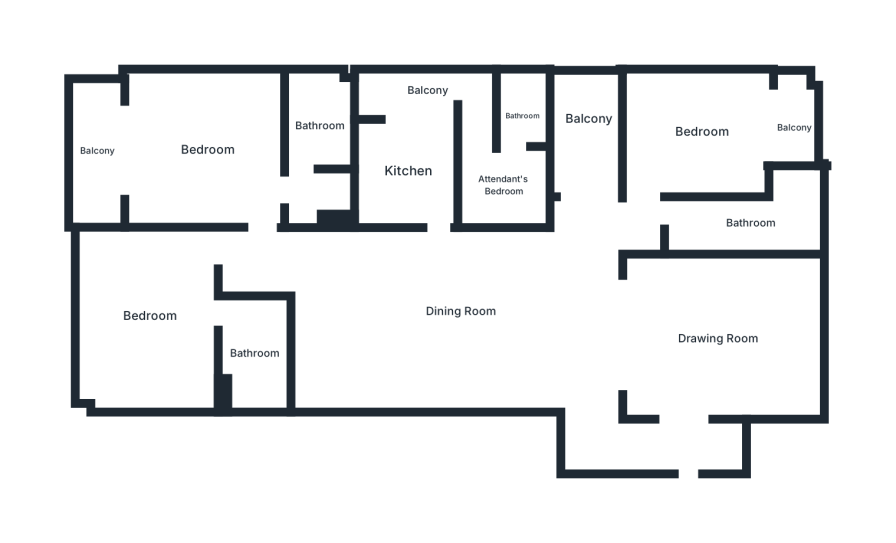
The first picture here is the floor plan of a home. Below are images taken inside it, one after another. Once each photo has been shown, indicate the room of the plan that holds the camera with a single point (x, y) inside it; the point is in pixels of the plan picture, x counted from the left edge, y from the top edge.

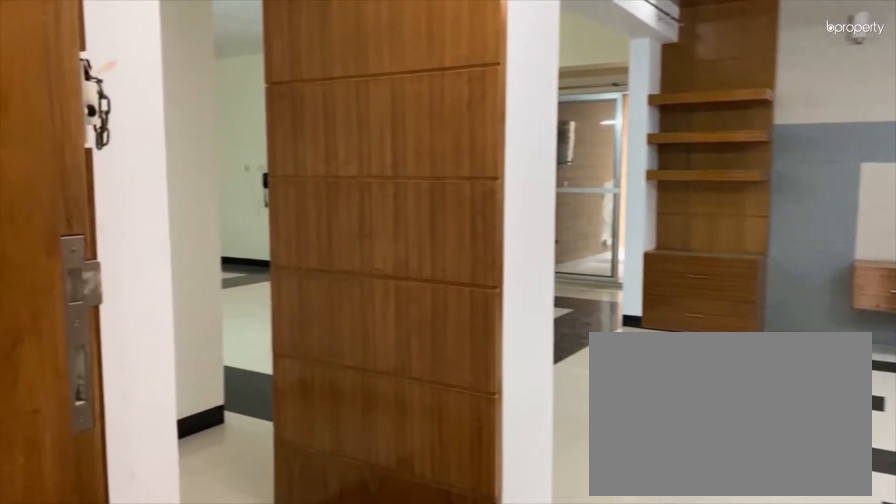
(689, 455)
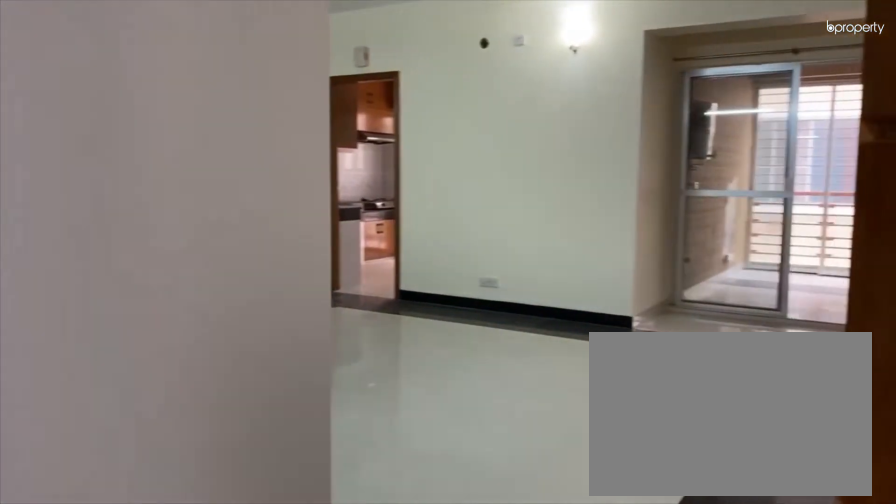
(592, 373)
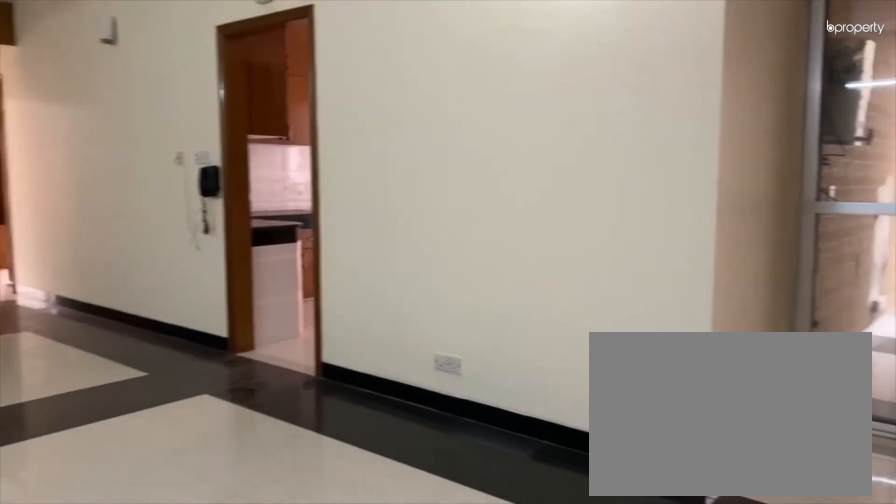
(457, 312)
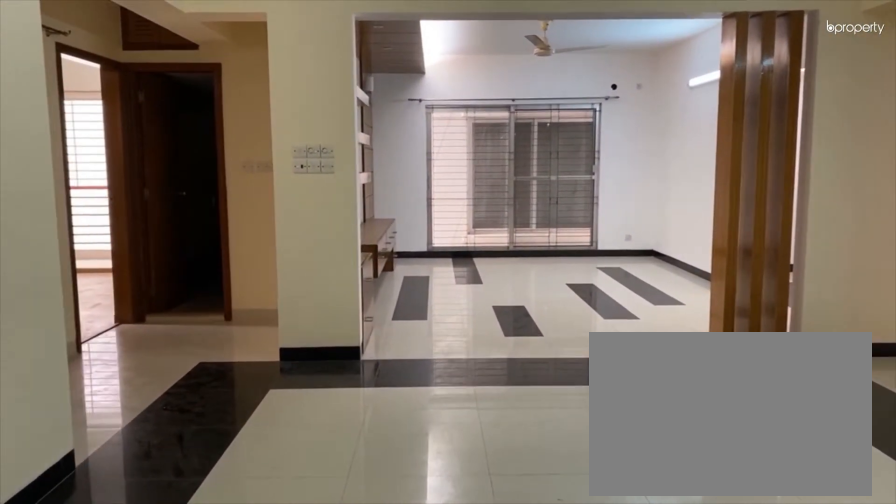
(457, 311)
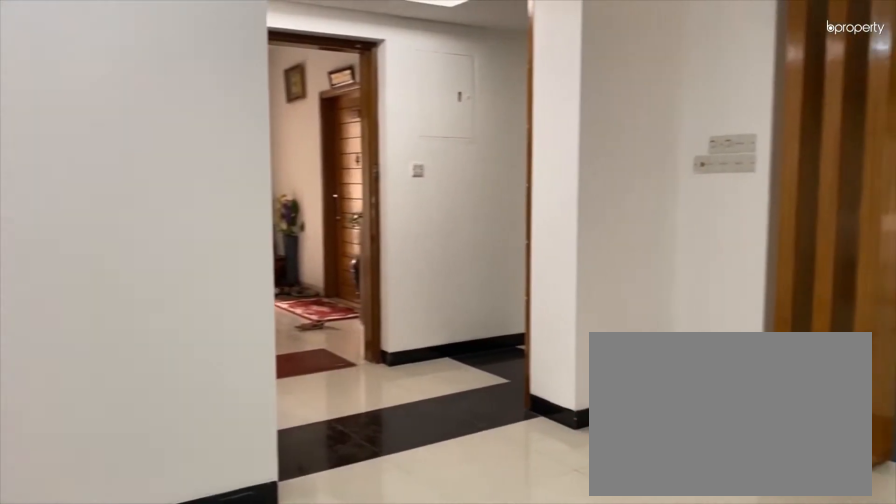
(730, 336)
